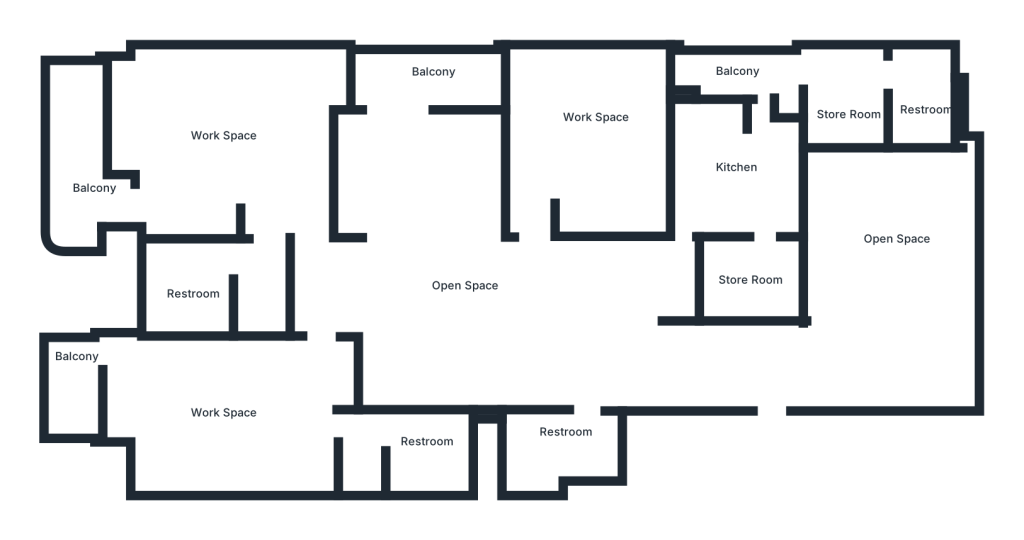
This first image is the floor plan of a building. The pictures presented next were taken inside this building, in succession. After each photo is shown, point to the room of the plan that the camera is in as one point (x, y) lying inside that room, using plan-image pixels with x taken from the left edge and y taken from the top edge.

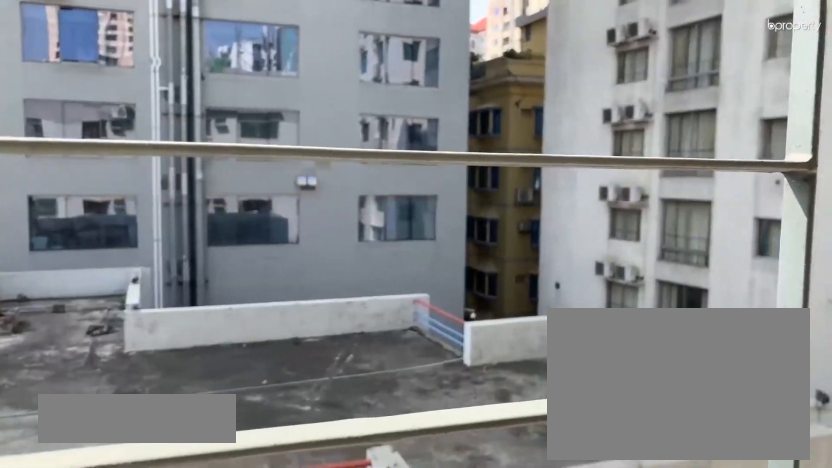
(420, 73)
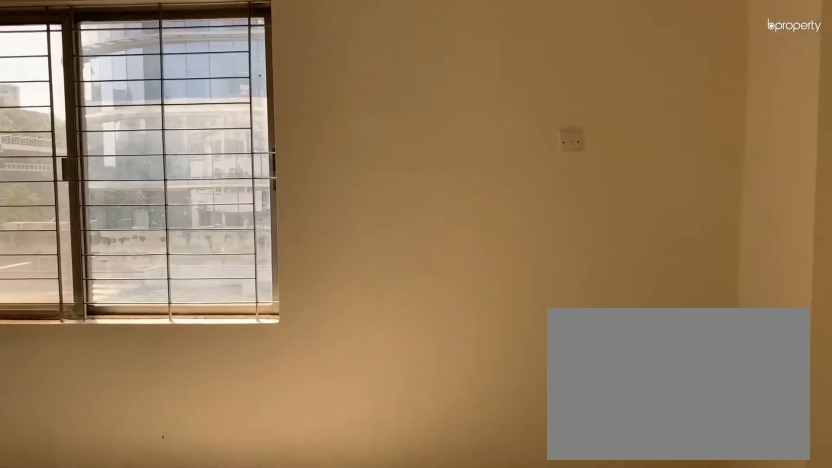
(242, 143)
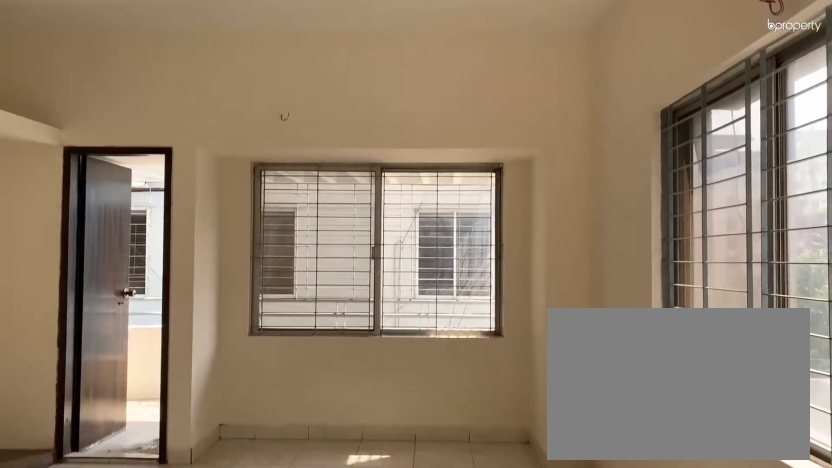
(242, 143)
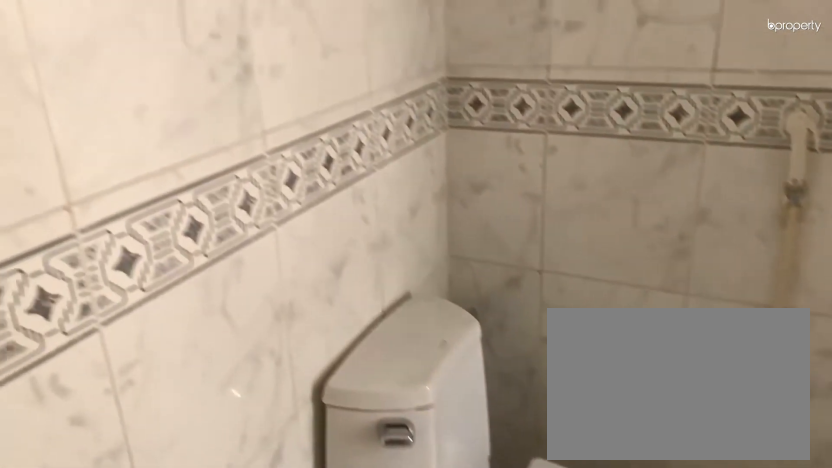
(202, 272)
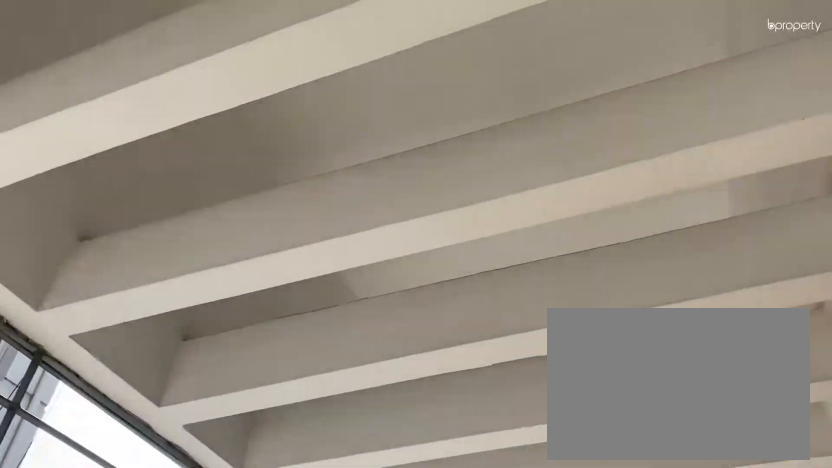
(75, 190)
